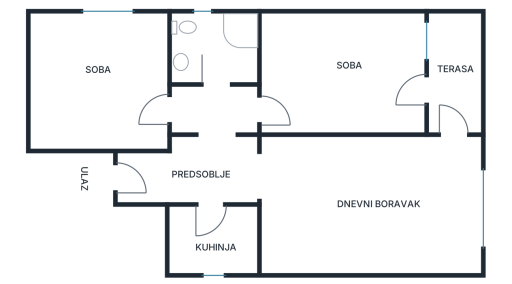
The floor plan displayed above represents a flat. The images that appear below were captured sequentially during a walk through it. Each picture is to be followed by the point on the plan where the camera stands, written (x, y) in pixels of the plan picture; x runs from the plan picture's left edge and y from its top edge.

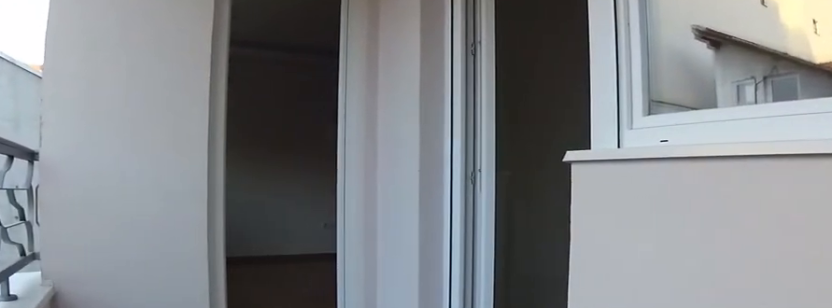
(455, 66)
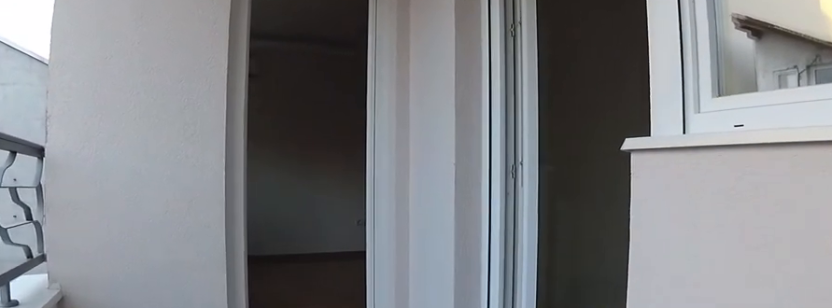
(456, 69)
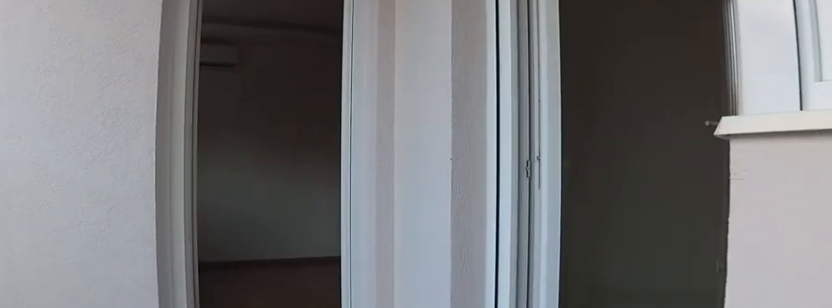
(455, 73)
